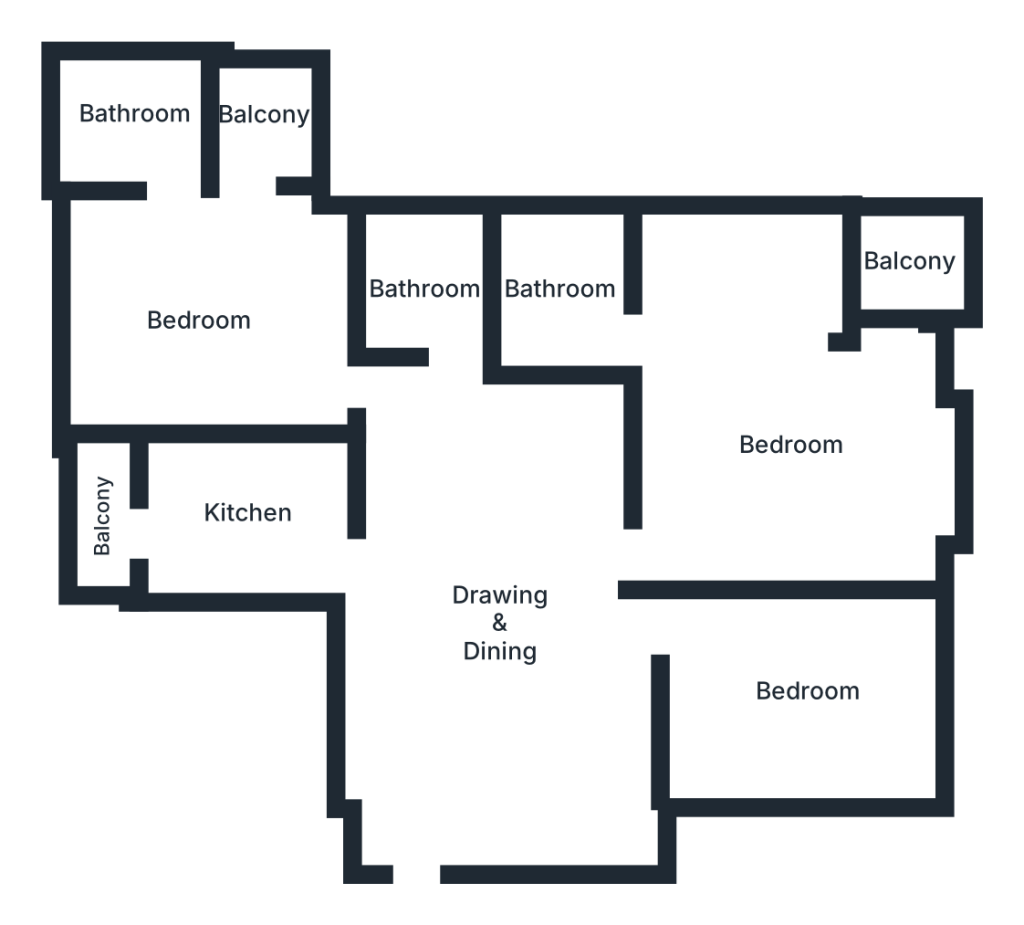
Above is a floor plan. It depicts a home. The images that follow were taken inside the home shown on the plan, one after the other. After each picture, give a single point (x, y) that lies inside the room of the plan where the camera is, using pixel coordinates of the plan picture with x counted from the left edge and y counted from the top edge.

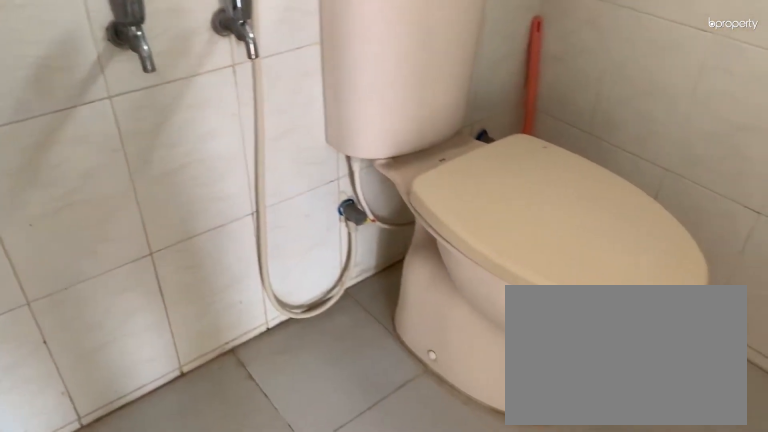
(565, 288)
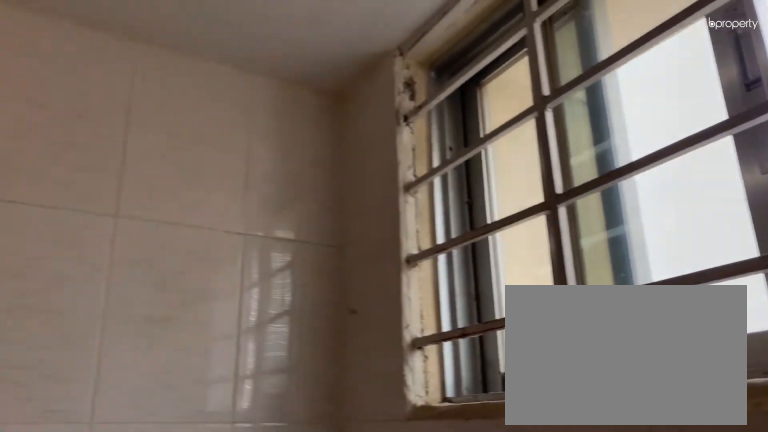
(565, 288)
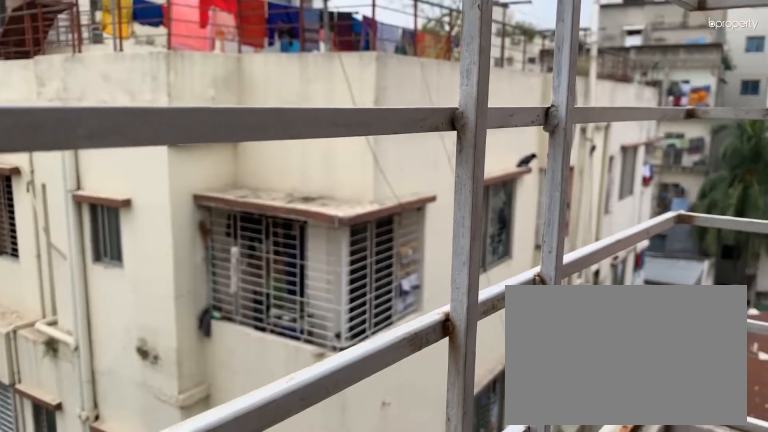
(907, 269)
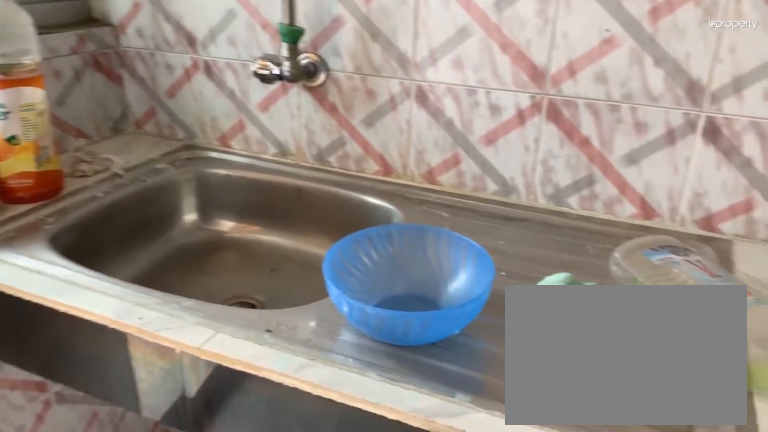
(245, 518)
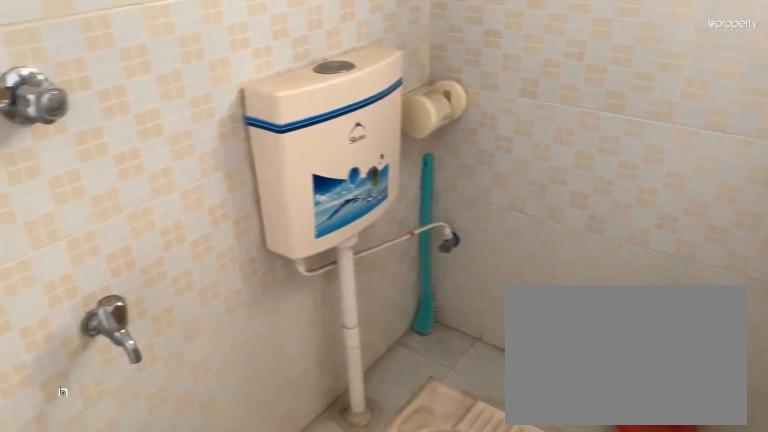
(444, 307)
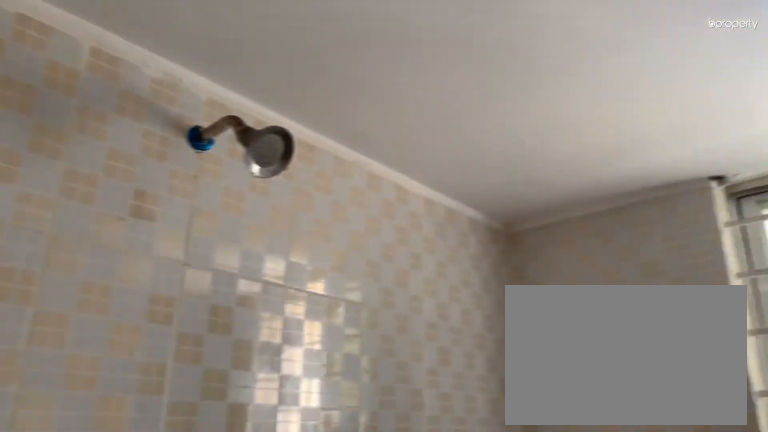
(444, 307)
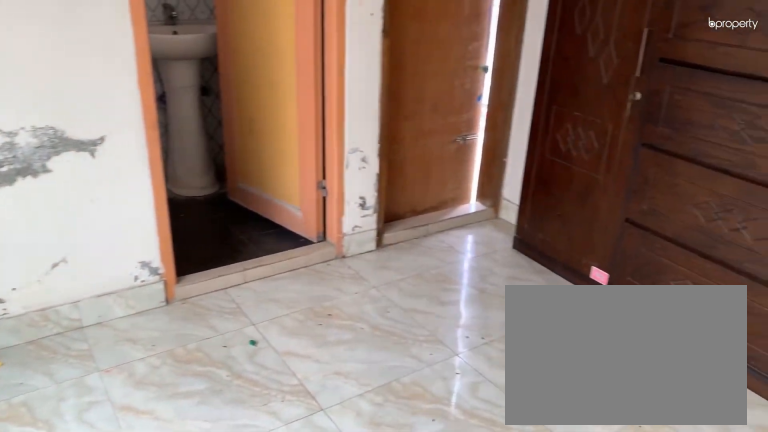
(203, 330)
